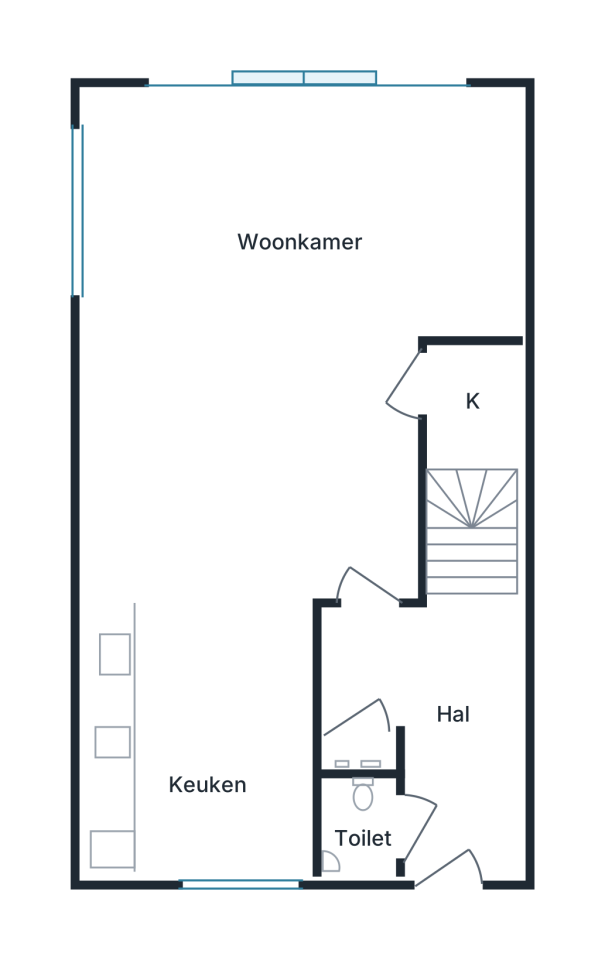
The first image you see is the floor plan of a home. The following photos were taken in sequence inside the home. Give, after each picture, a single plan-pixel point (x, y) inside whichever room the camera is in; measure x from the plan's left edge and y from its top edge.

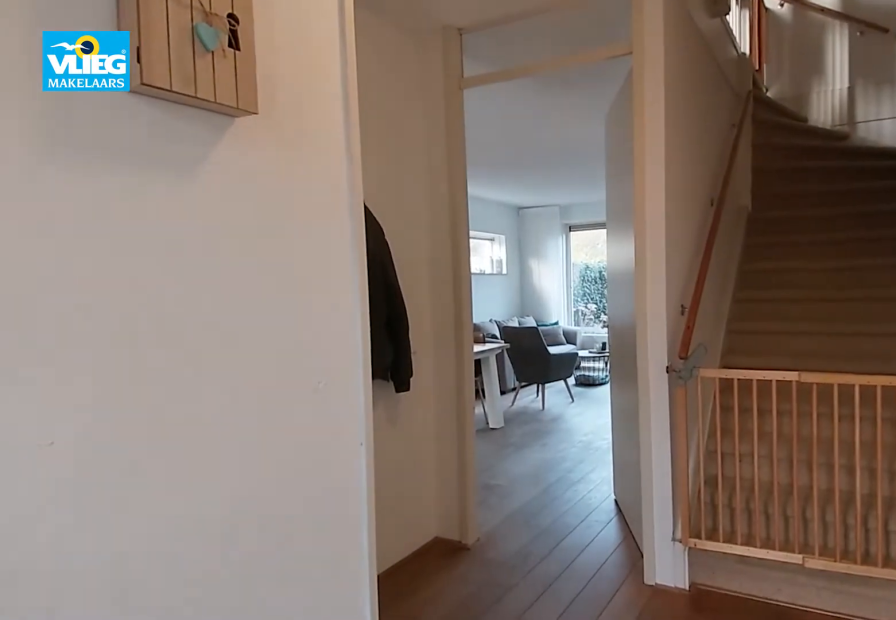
(435, 719)
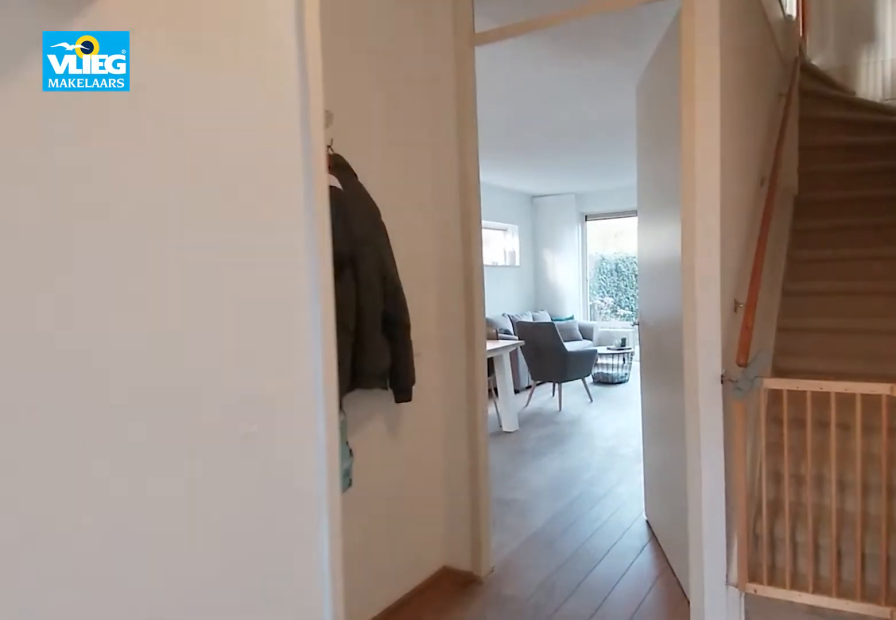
(435, 719)
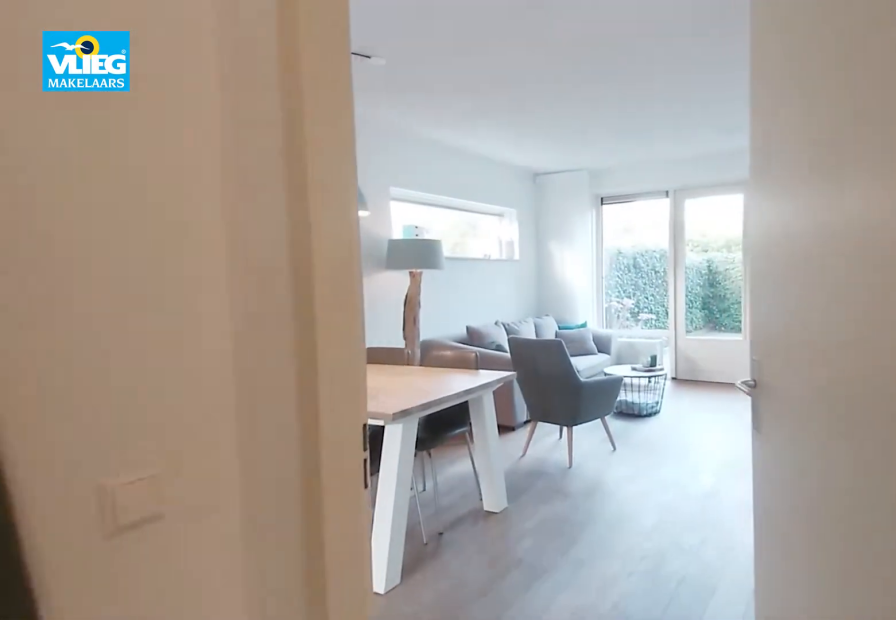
(435, 719)
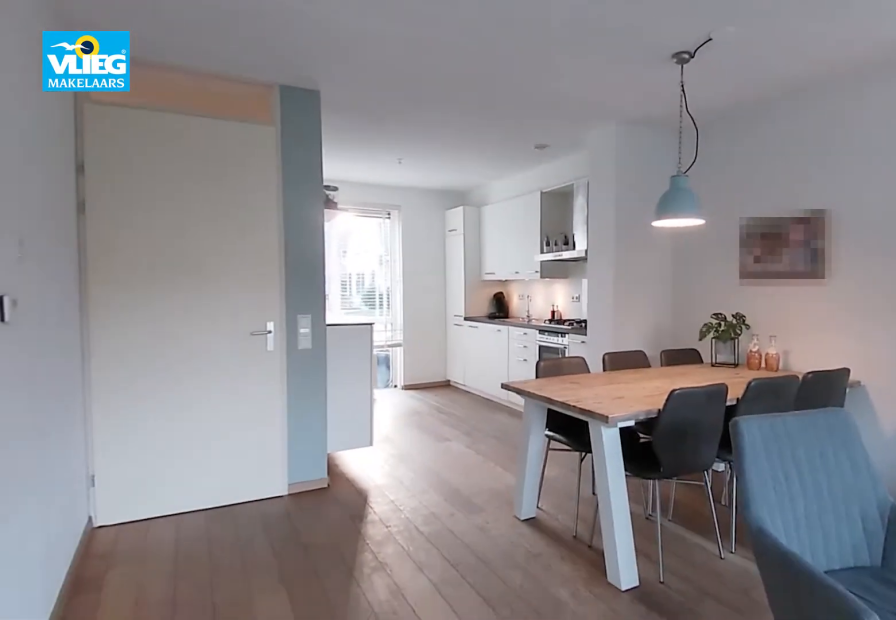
(272, 320)
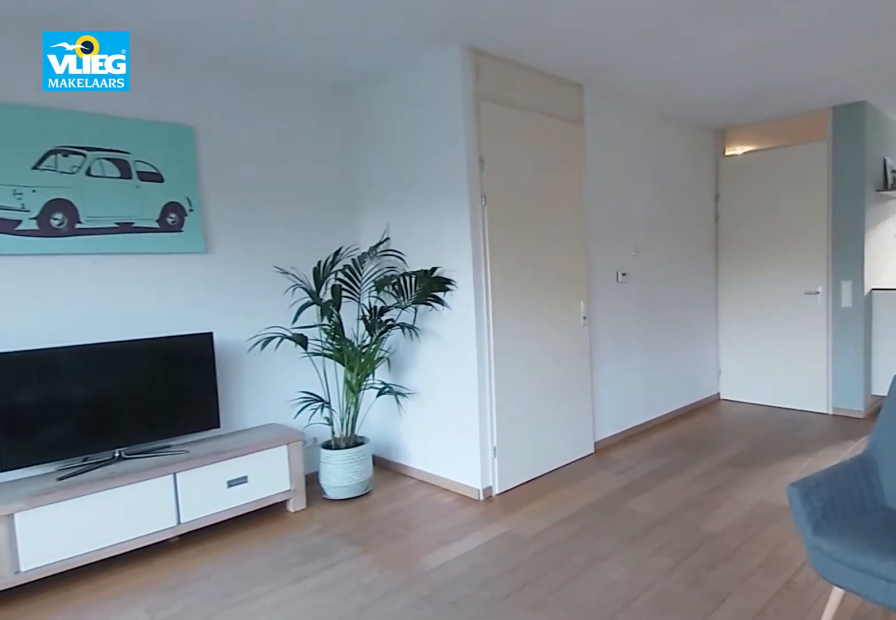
(272, 320)
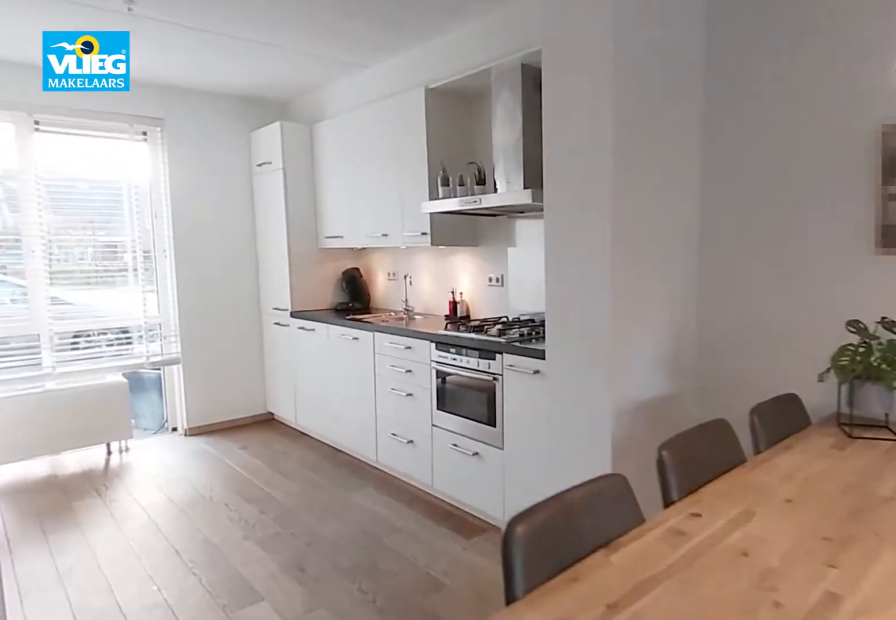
(272, 320)
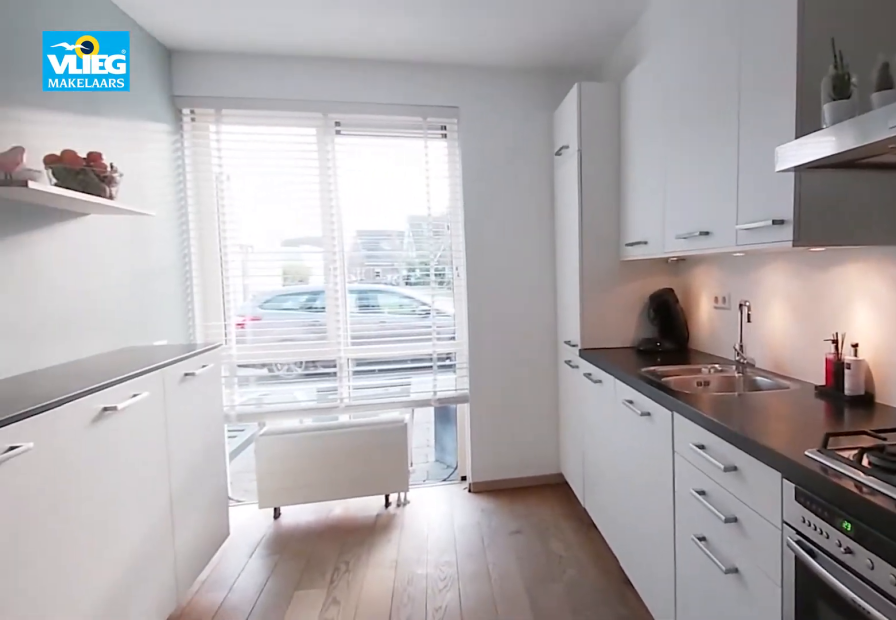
(201, 737)
